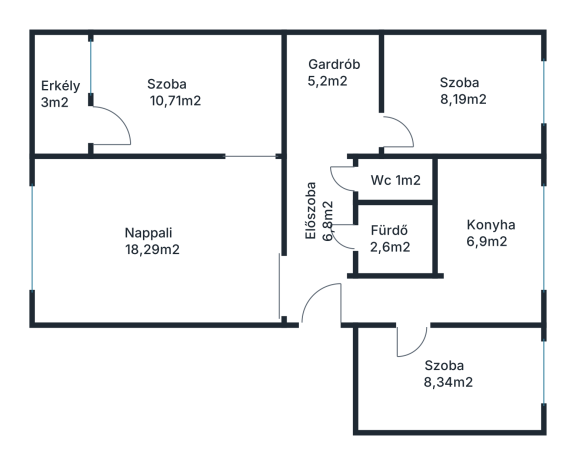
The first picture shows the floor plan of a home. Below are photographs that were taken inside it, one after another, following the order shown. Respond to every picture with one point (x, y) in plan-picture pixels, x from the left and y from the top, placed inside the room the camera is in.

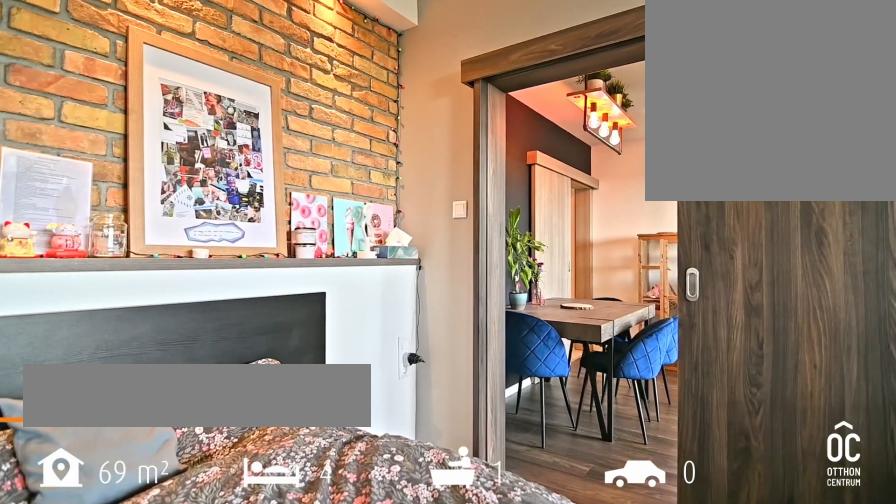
(180, 95)
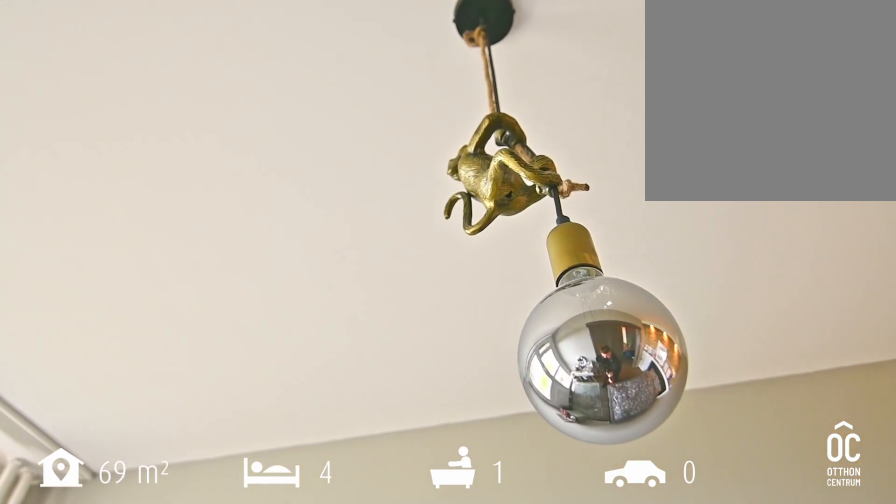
(180, 95)
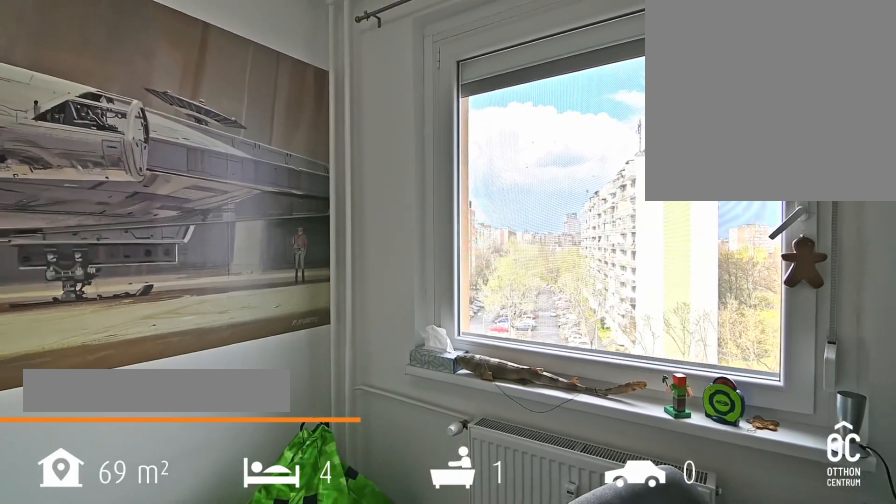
(459, 94)
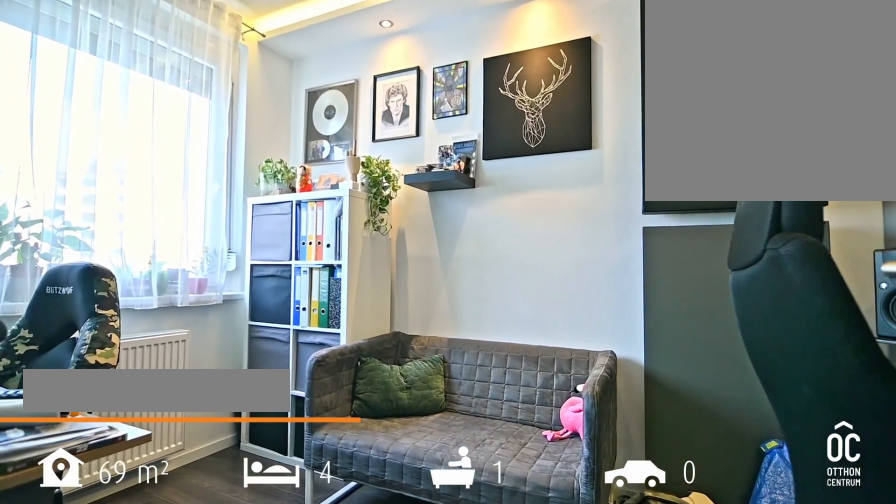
(448, 380)
